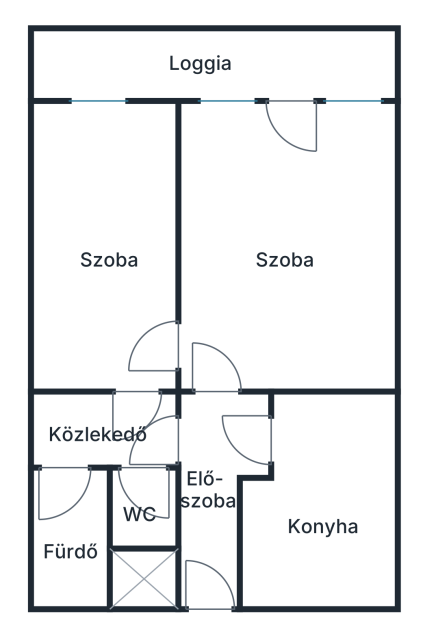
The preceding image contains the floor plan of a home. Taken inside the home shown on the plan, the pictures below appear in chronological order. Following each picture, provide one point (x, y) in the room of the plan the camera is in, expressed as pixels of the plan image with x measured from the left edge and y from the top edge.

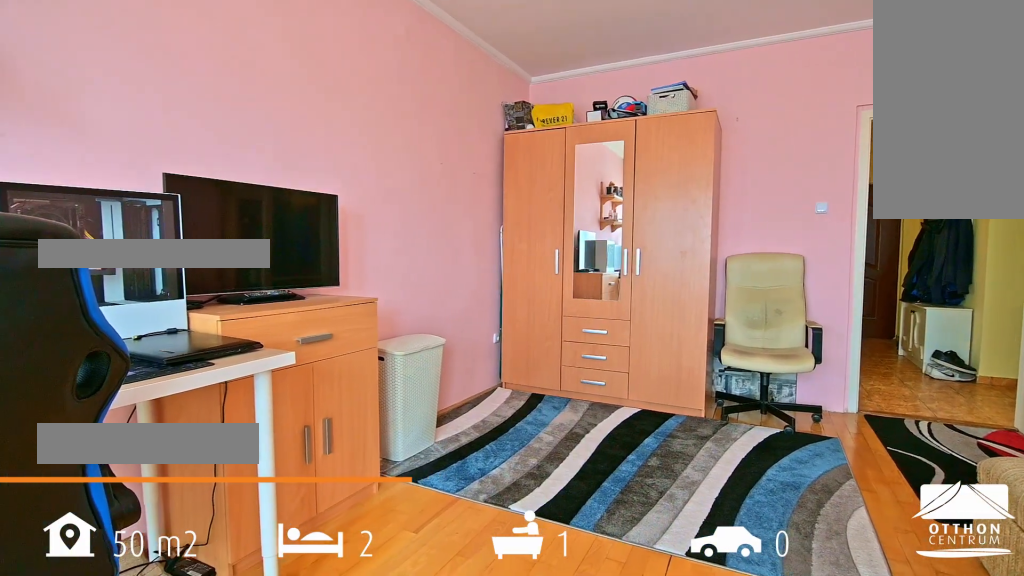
(281, 280)
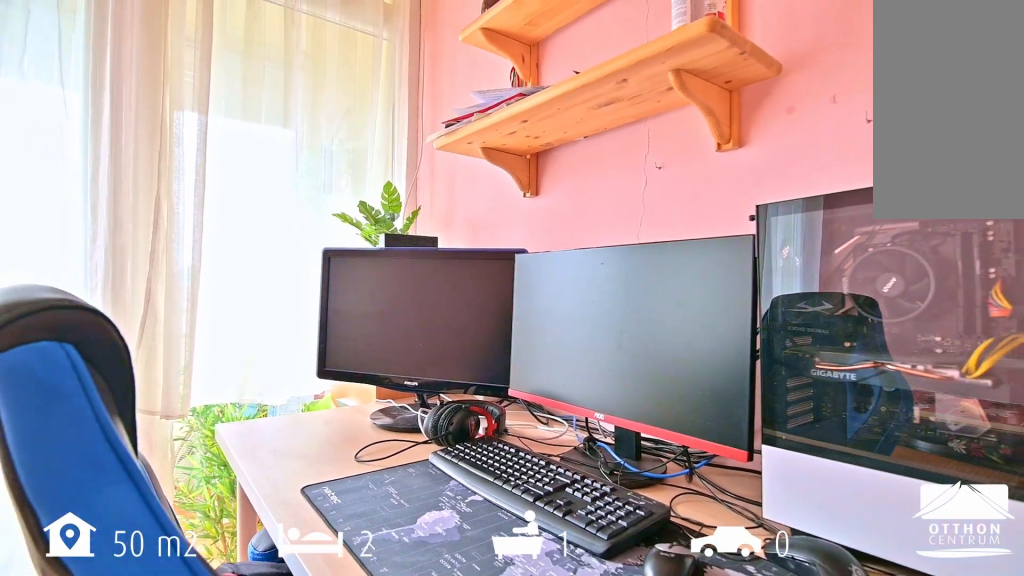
(281, 280)
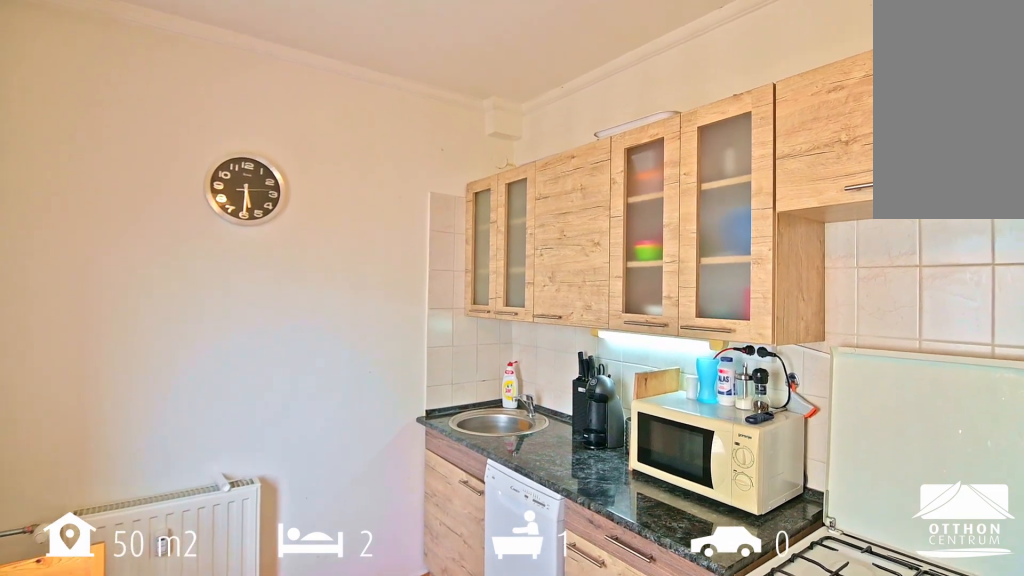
(335, 492)
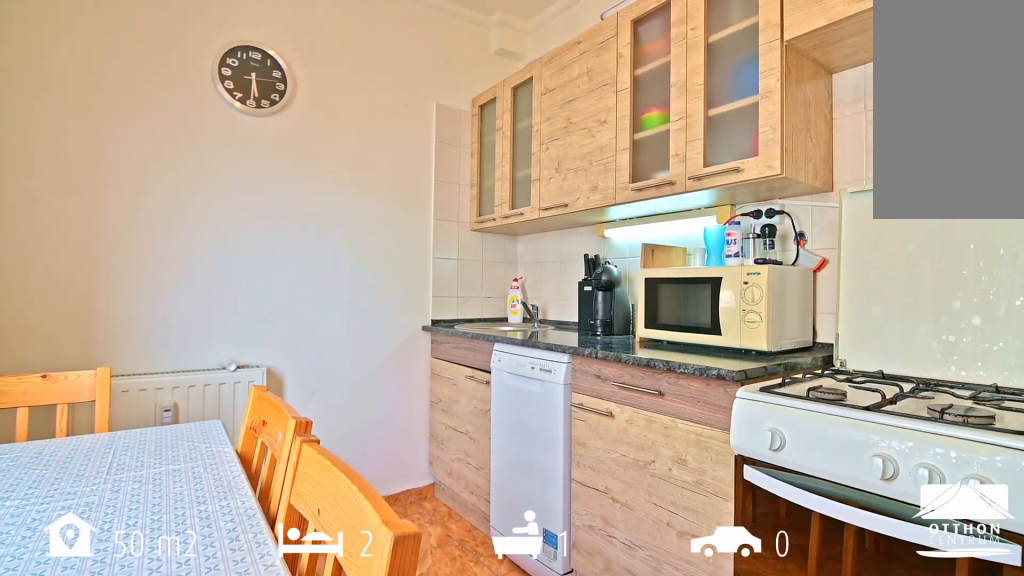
(335, 492)
